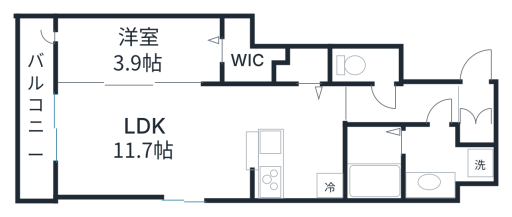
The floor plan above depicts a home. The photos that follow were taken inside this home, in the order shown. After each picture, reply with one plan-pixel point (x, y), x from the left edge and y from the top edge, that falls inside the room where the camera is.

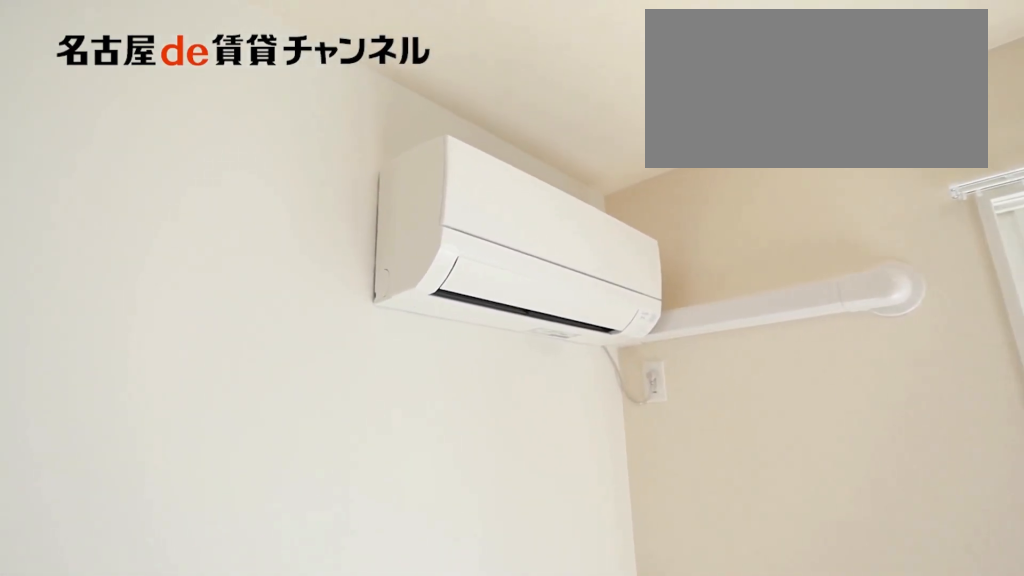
(155, 143)
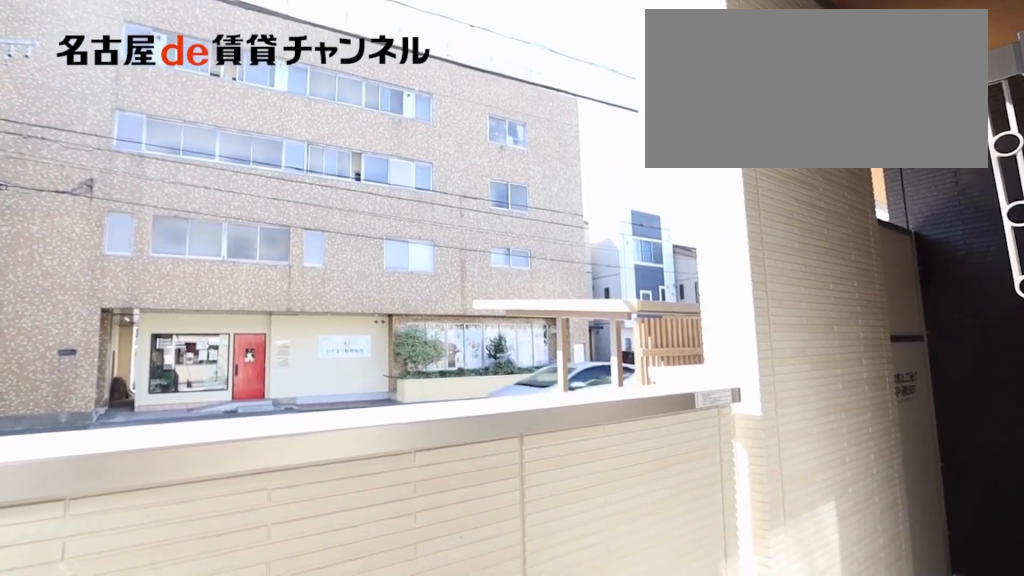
(38, 110)
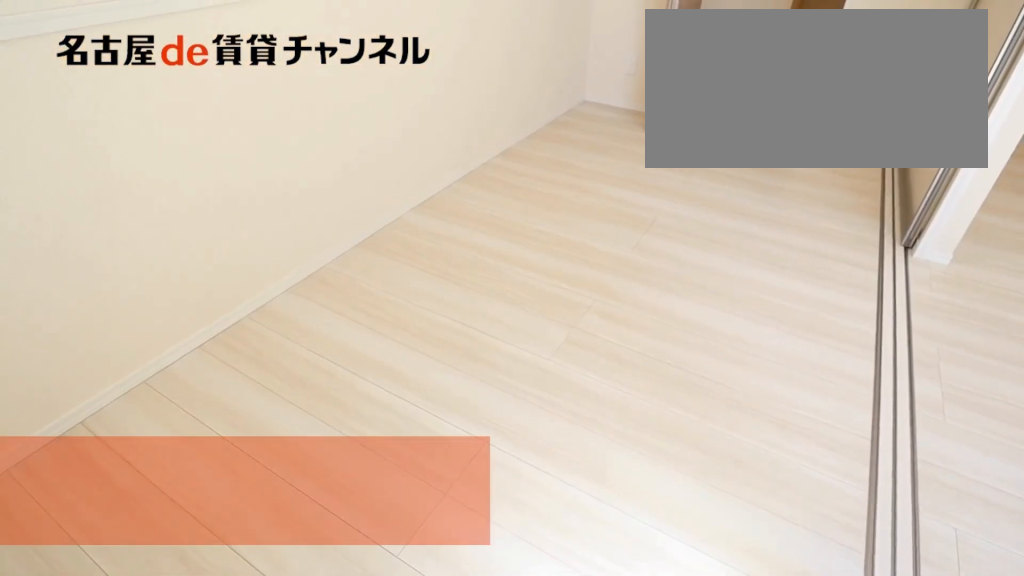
(139, 51)
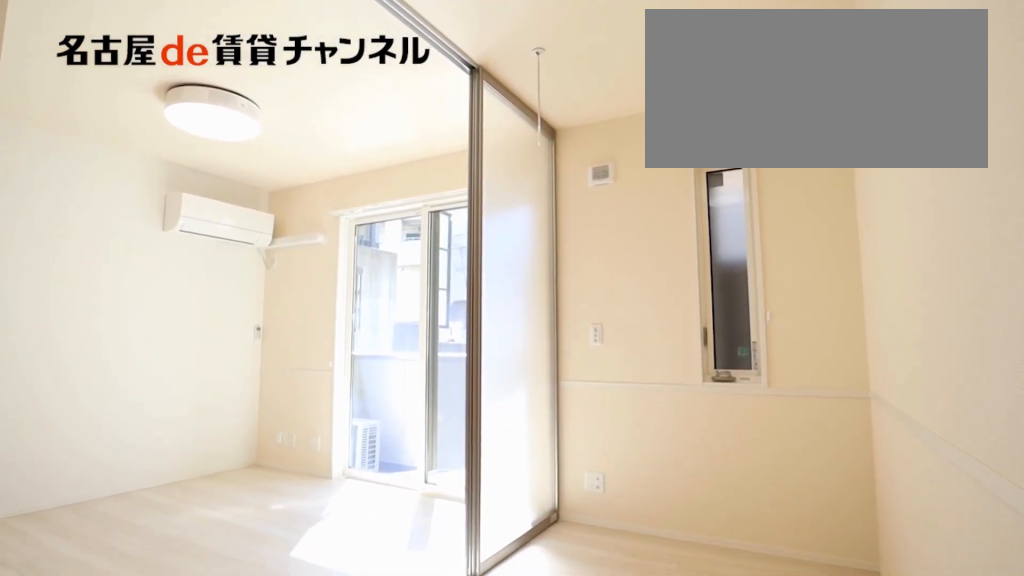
(139, 51)
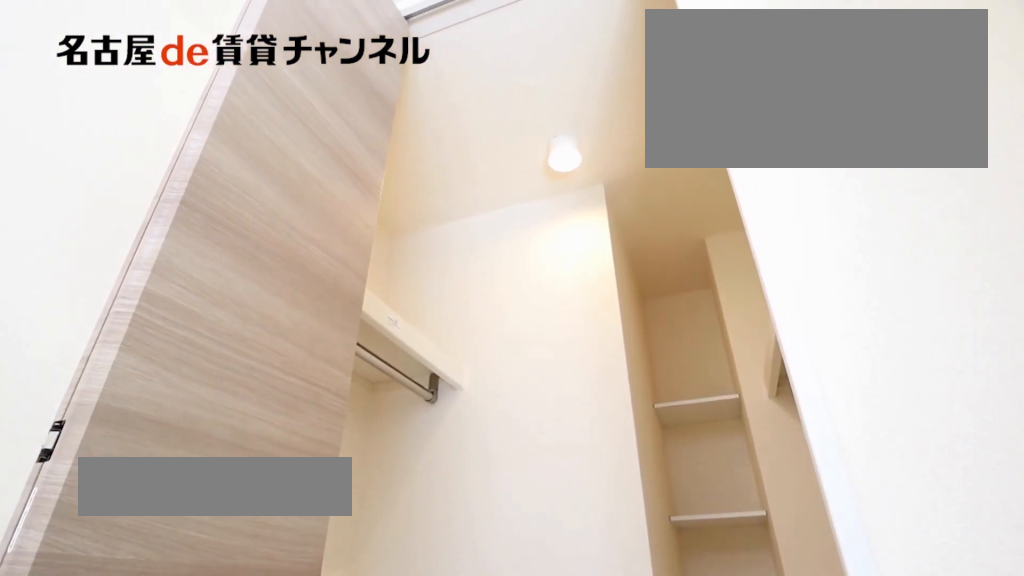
(246, 56)
